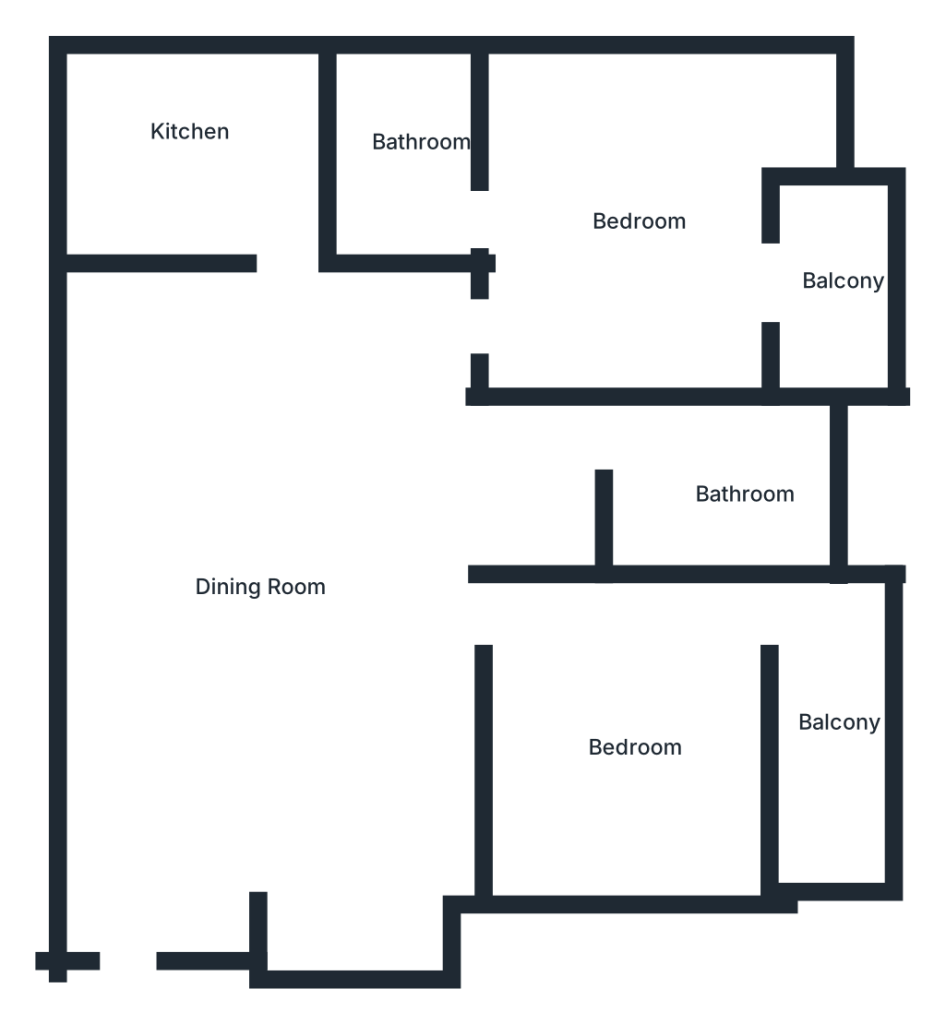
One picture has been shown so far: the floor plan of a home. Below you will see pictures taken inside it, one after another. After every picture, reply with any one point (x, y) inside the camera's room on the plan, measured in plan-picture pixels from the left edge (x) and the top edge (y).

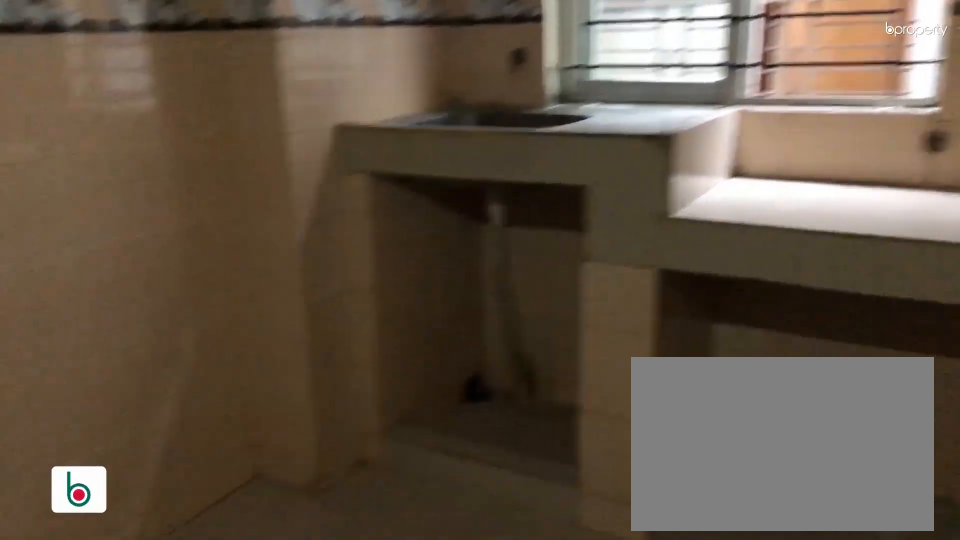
(218, 138)
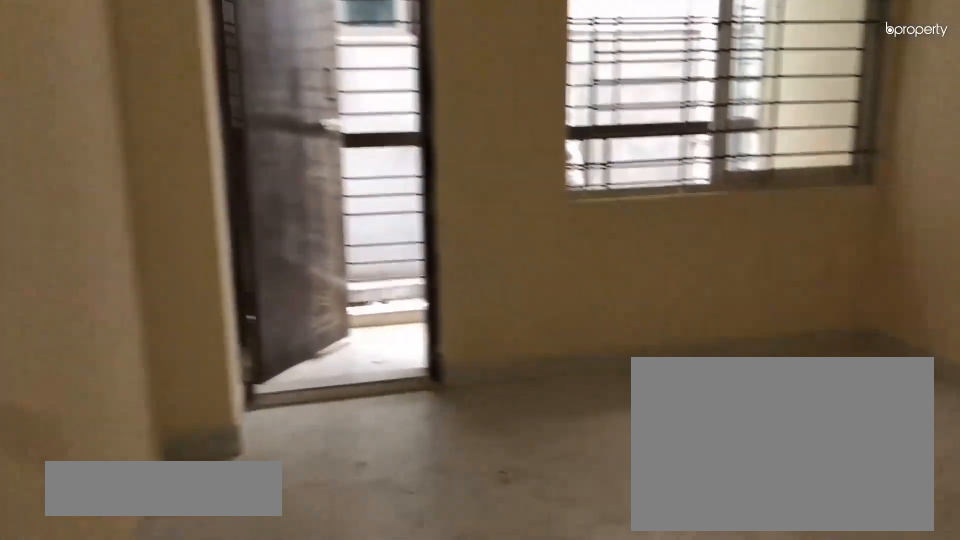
(619, 717)
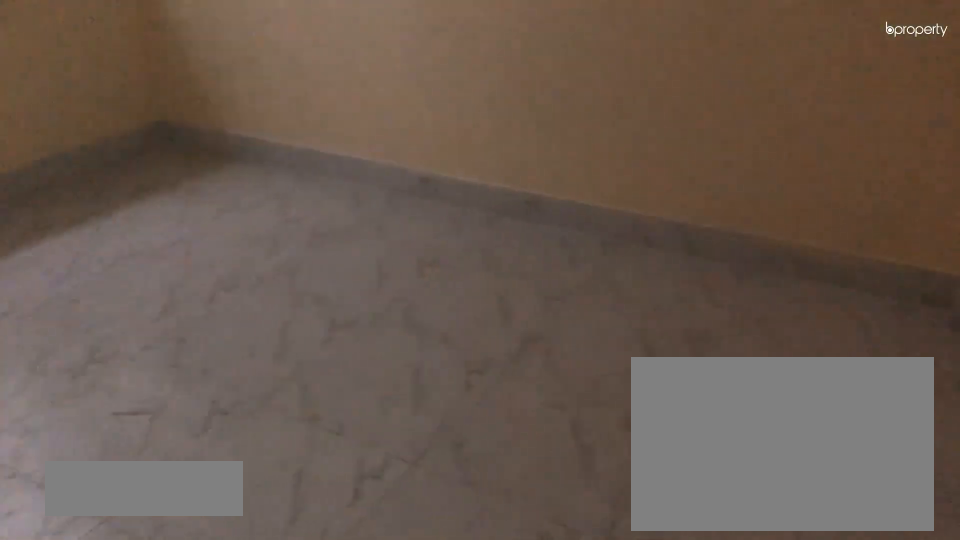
(619, 717)
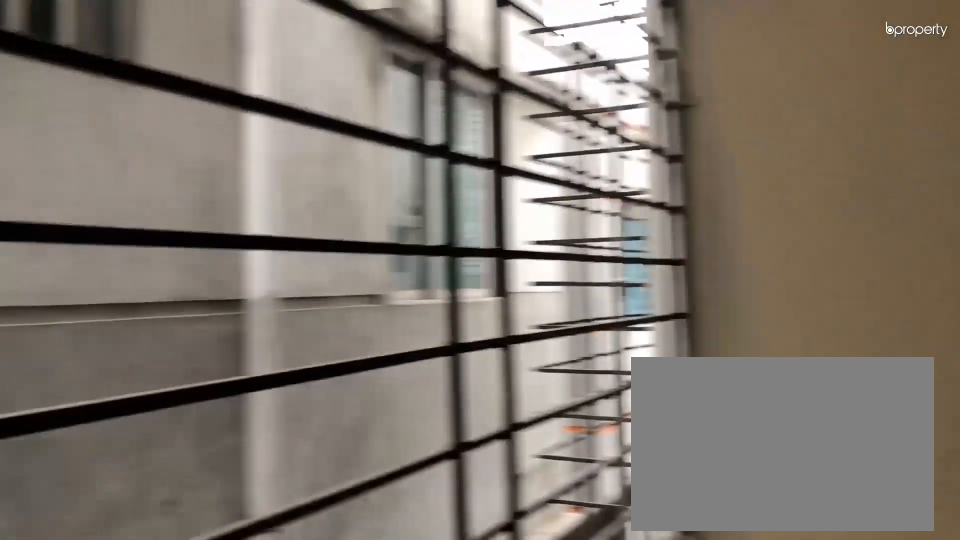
(842, 717)
